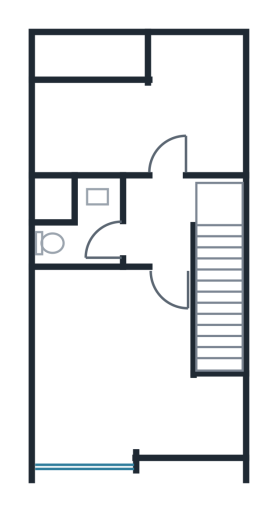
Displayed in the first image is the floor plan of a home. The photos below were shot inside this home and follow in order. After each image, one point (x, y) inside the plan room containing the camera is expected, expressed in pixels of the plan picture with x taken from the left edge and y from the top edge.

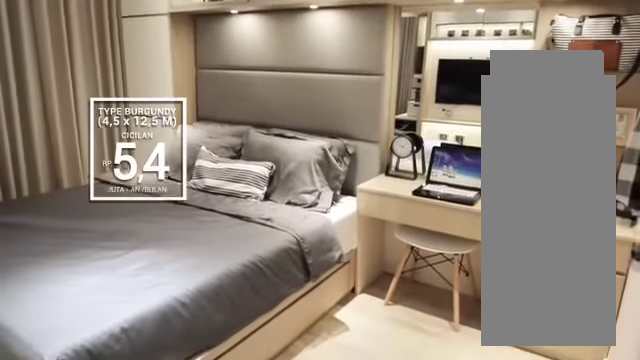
(140, 365)
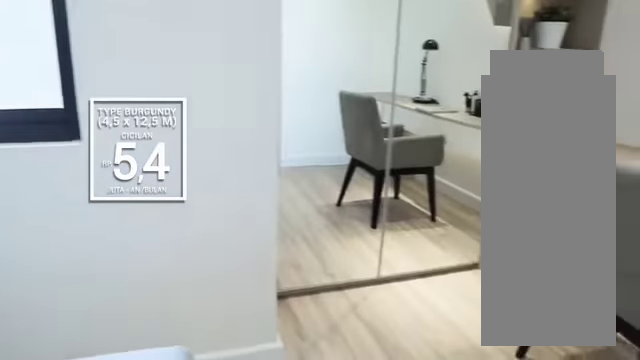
(138, 101)
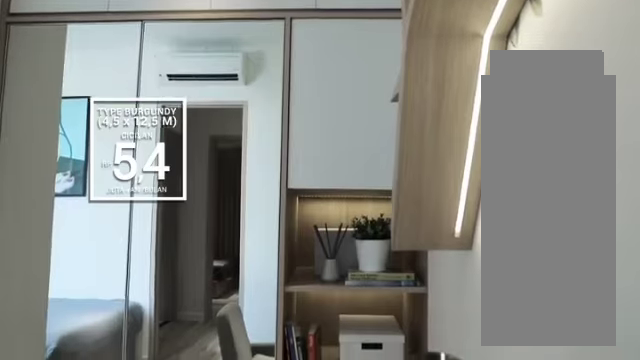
(138, 101)
